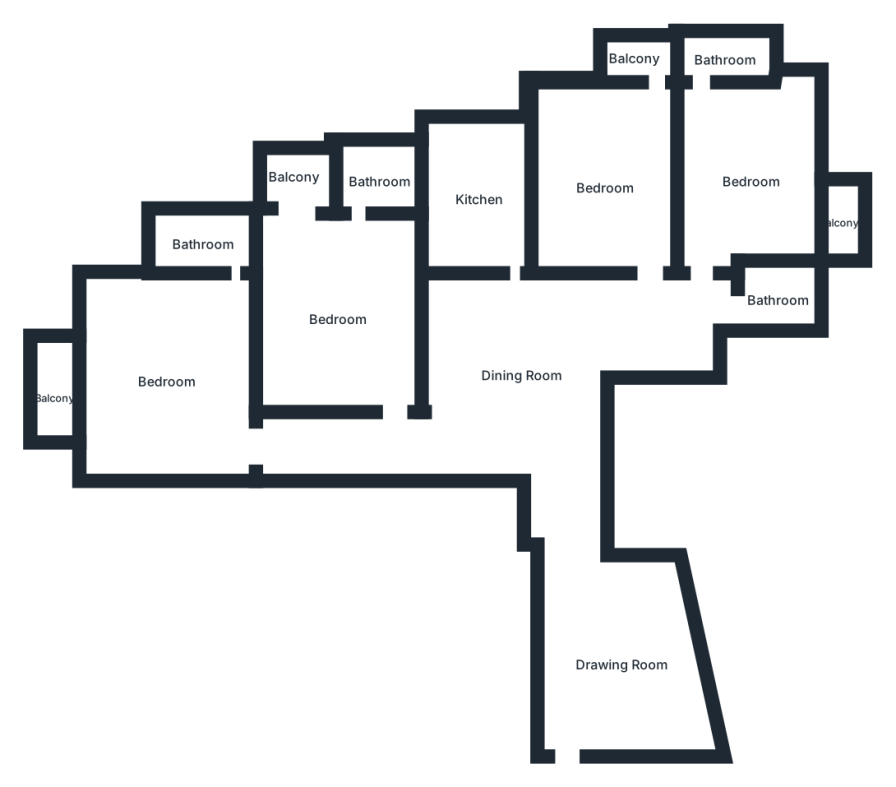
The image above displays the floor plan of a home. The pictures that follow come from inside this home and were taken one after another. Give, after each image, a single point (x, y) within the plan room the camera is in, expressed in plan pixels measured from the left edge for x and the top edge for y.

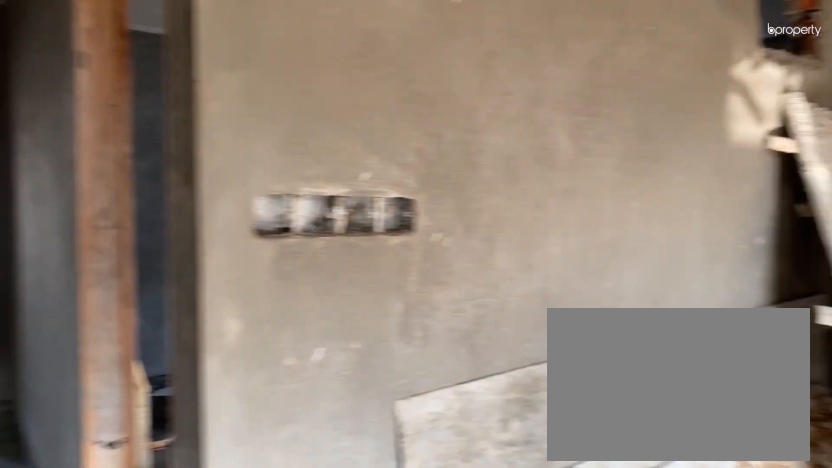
(519, 372)
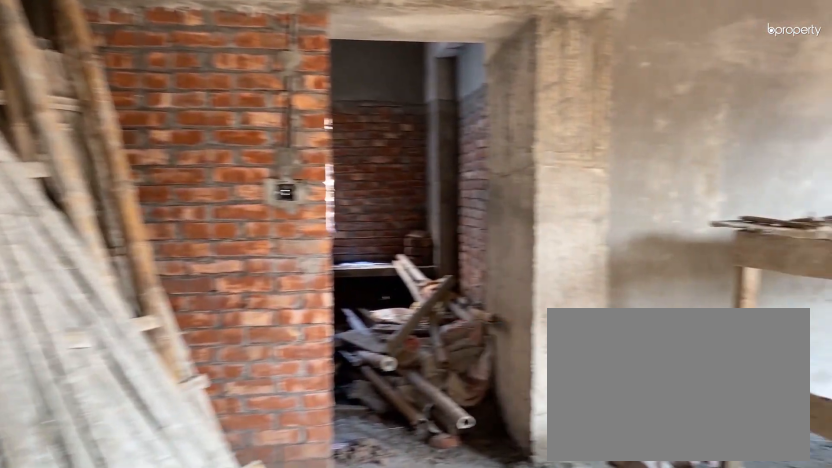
(519, 373)
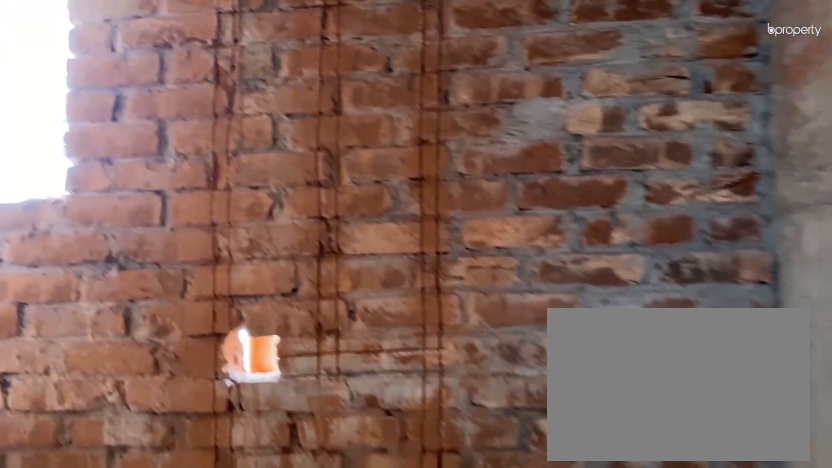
(205, 242)
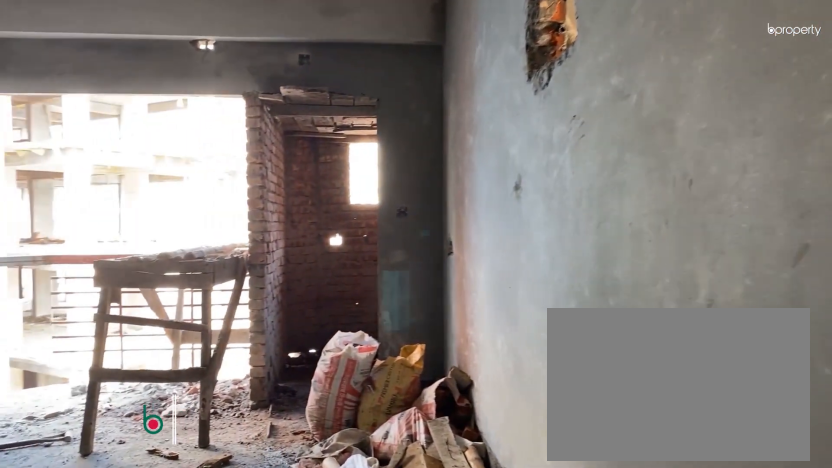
(340, 354)
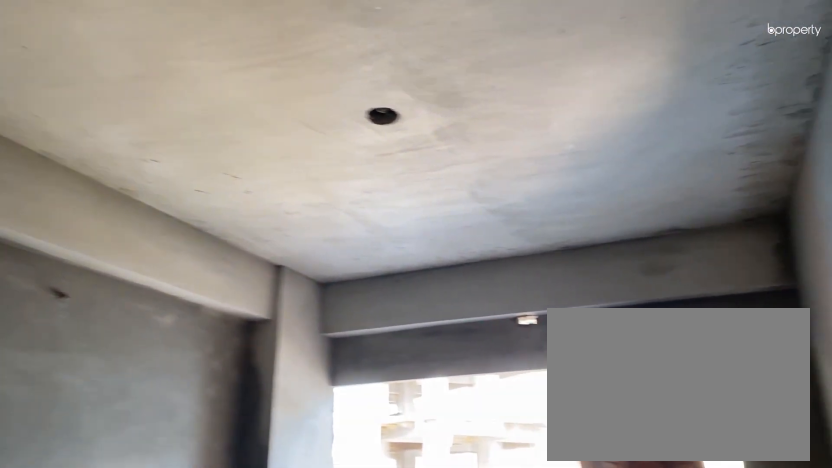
(340, 319)
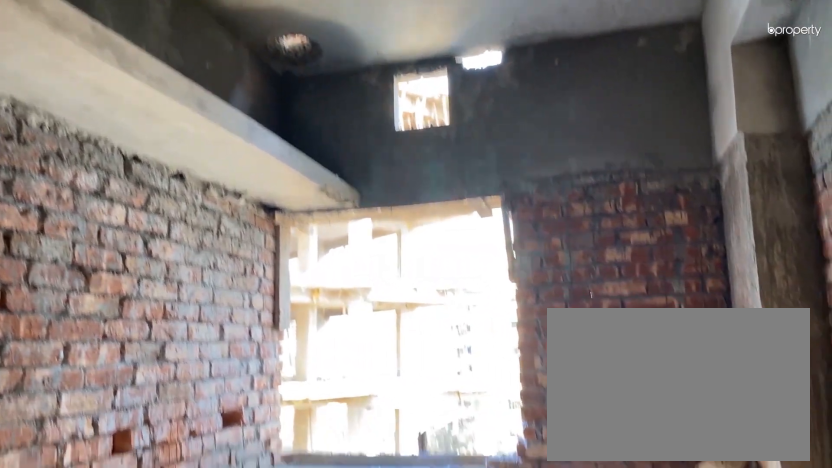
(479, 196)
